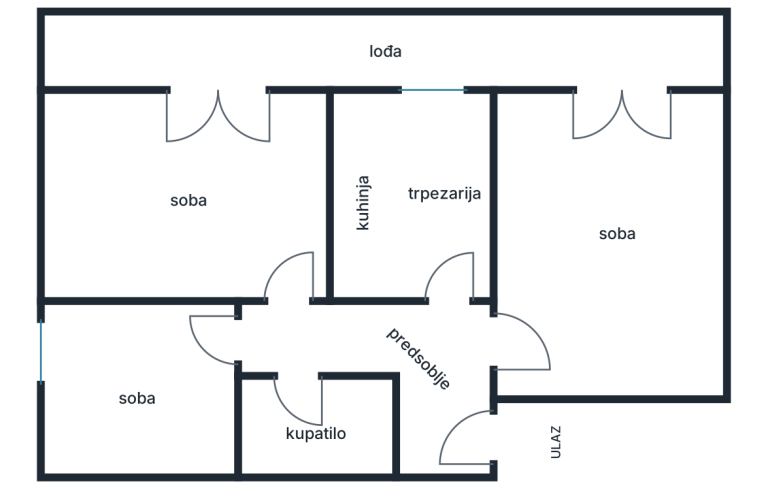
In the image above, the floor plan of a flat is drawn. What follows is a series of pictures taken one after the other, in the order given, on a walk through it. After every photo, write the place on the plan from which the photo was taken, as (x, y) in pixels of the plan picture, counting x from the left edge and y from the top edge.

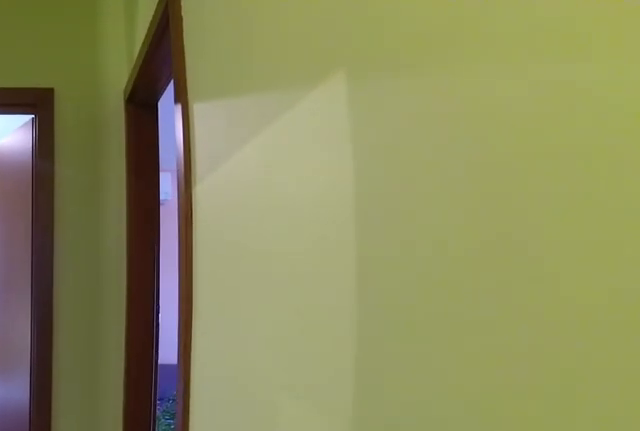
(454, 337)
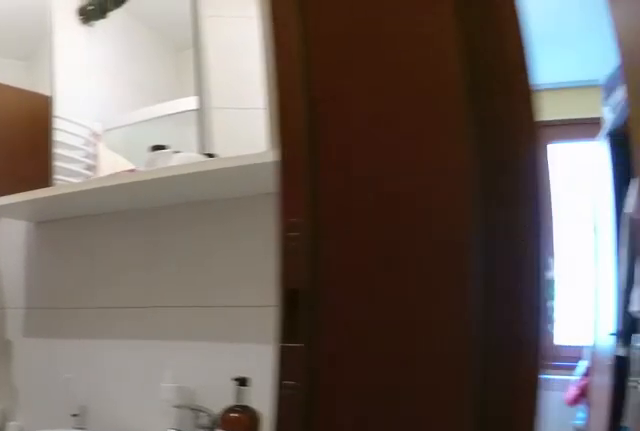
(324, 341)
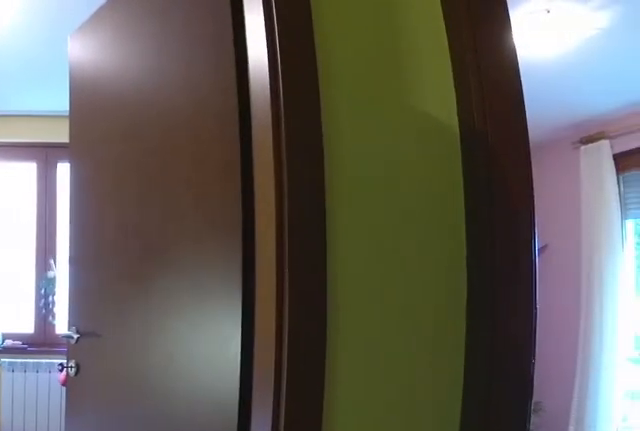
(318, 337)
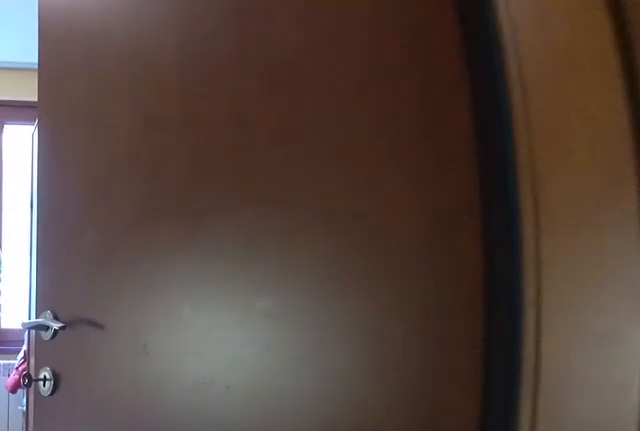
(264, 337)
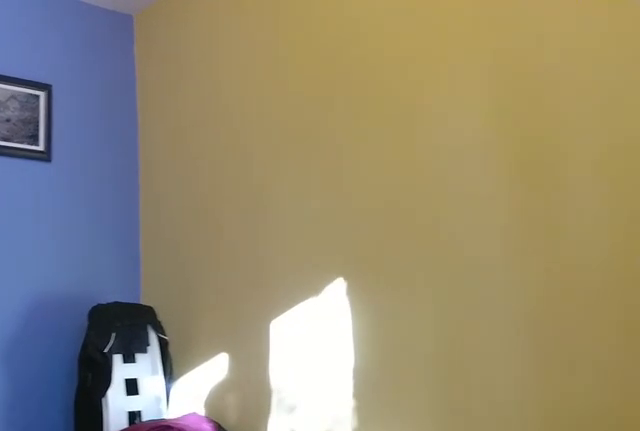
(82, 338)
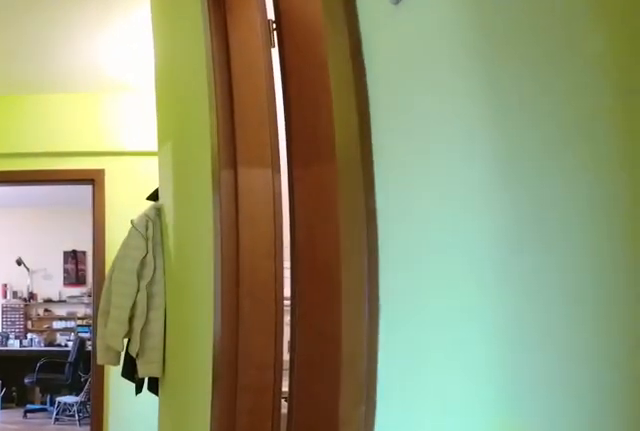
(227, 338)
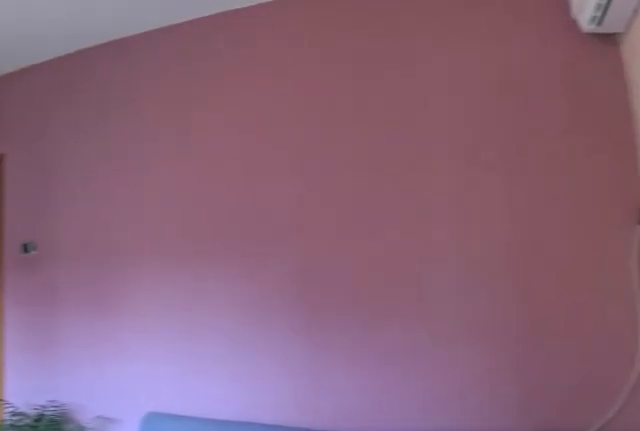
(88, 119)
